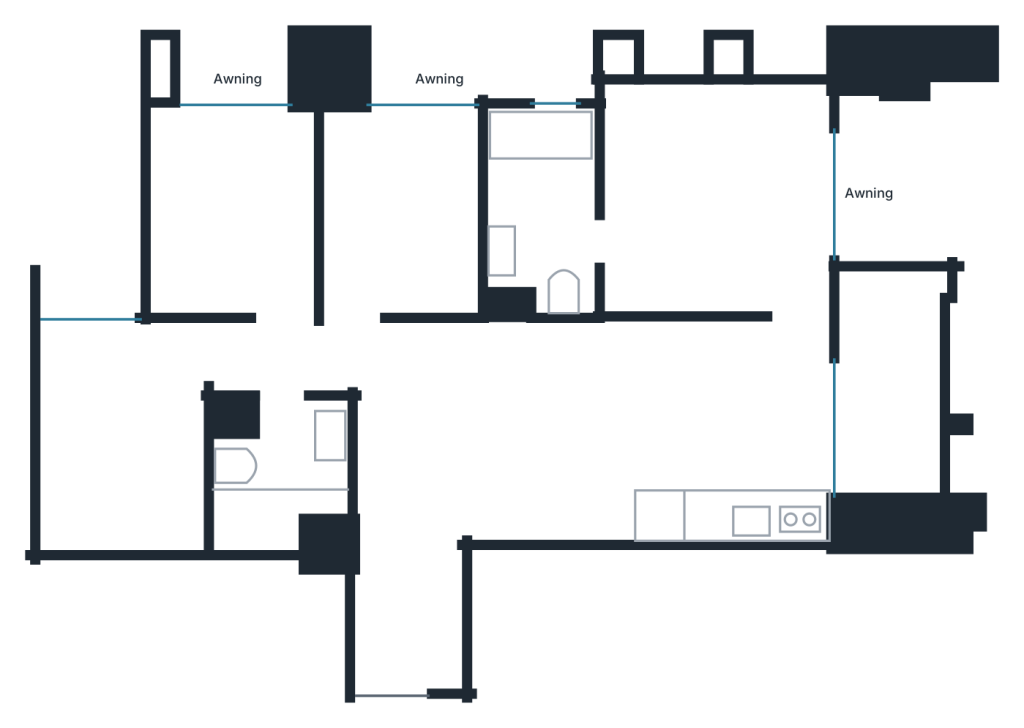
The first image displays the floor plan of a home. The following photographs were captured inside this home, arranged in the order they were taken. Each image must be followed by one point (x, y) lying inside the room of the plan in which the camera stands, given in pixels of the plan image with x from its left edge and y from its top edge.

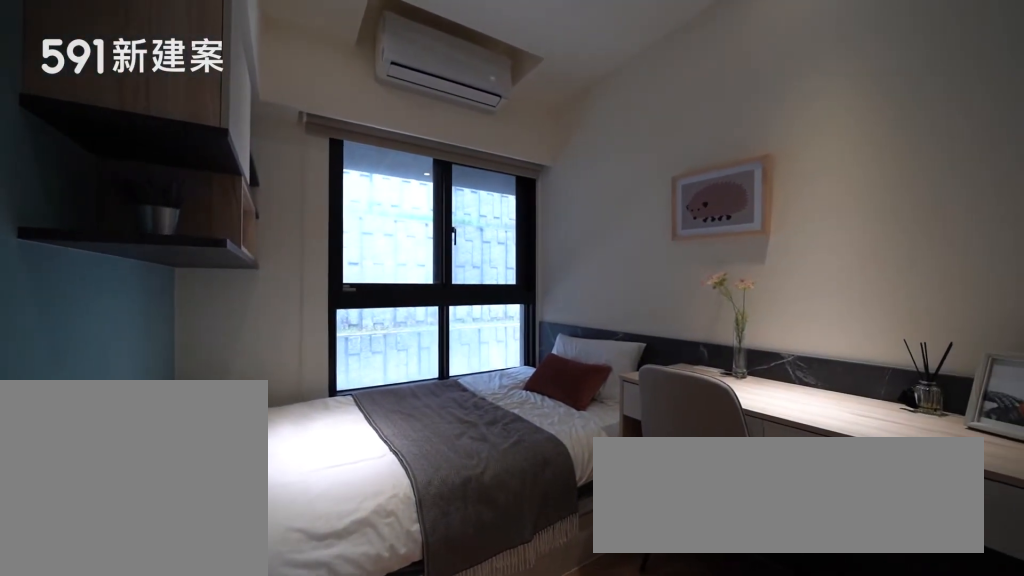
(405, 212)
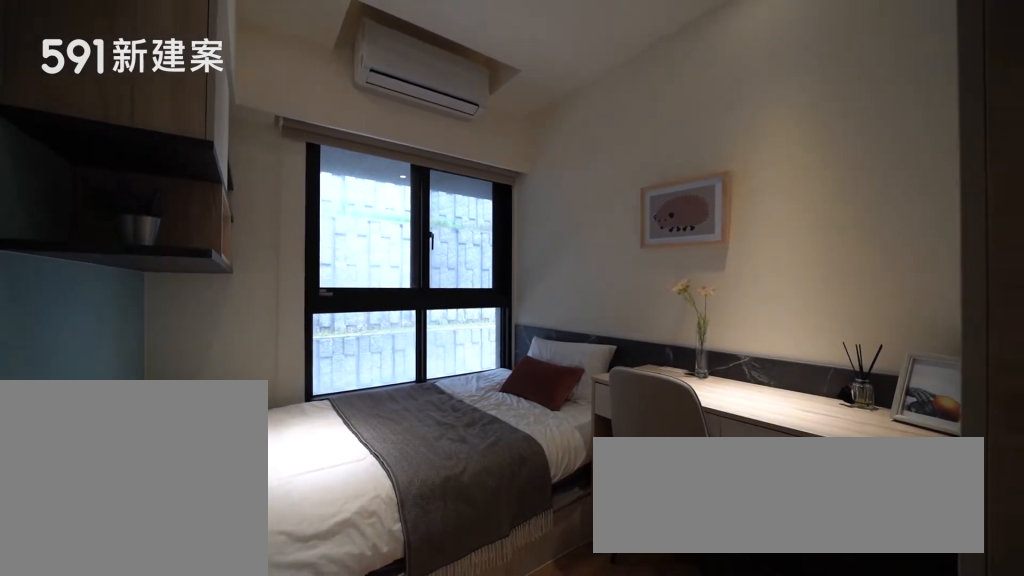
(405, 212)
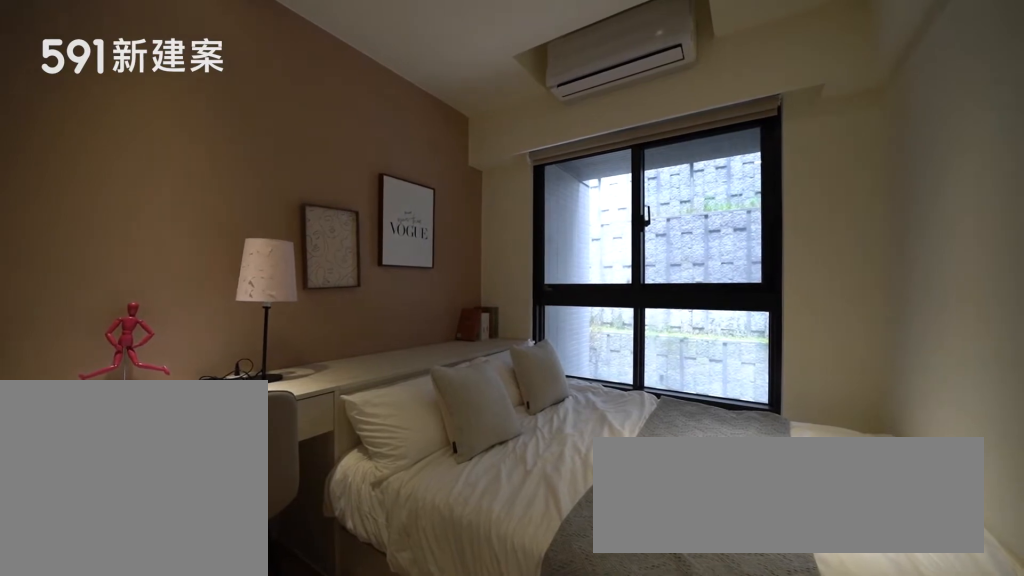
(229, 211)
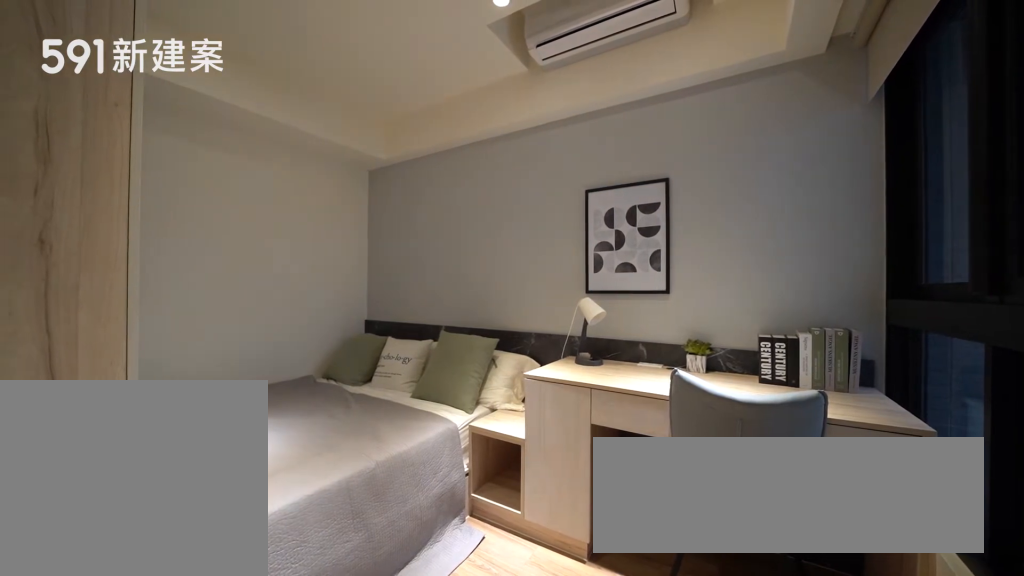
(118, 439)
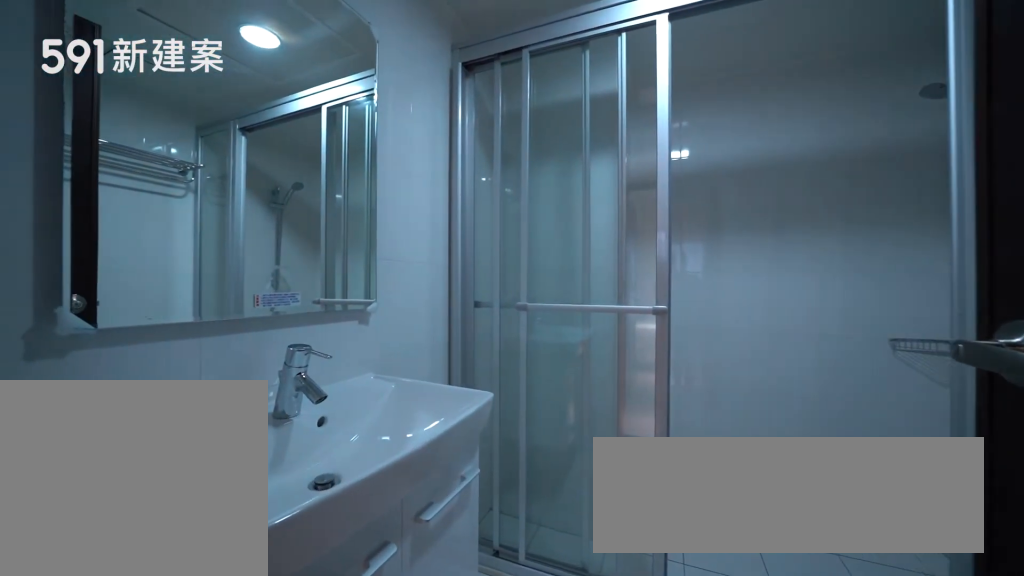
(283, 476)
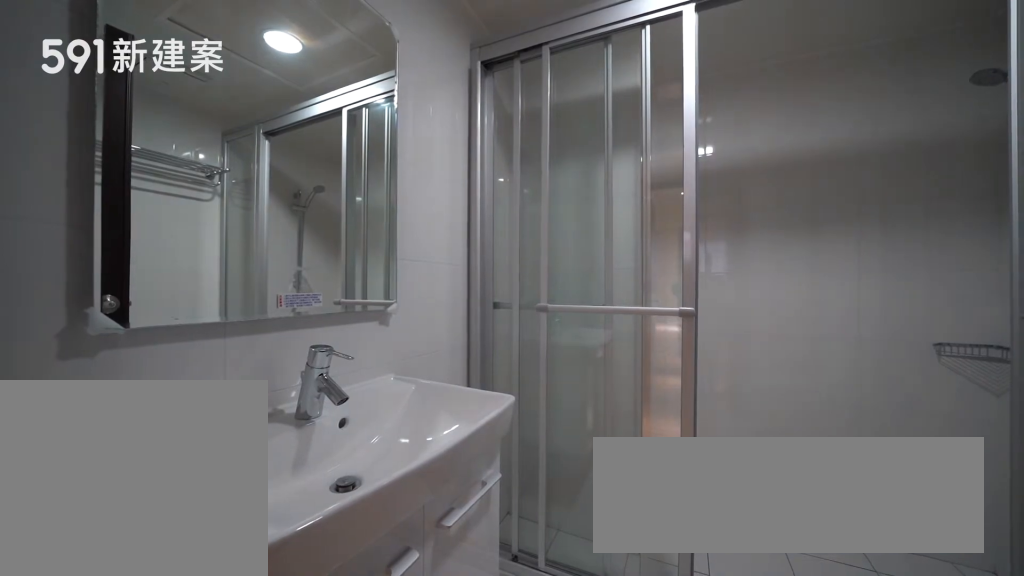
(283, 476)
